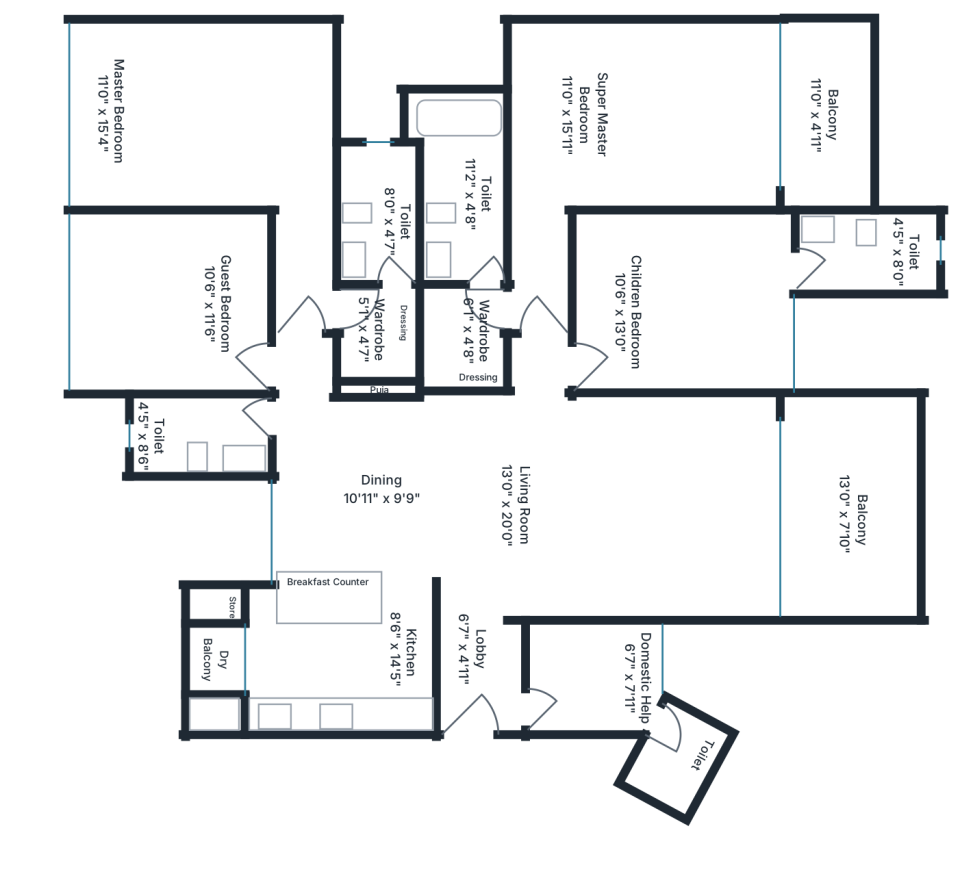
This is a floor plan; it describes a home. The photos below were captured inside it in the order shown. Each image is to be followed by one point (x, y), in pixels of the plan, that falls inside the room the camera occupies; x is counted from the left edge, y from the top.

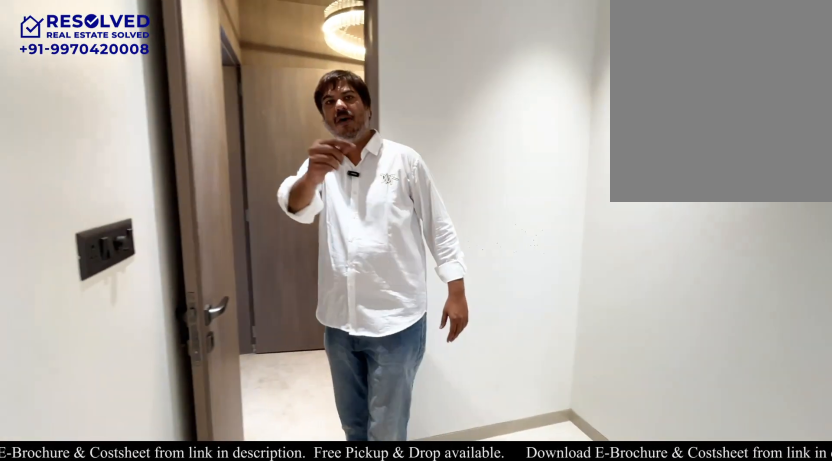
(595, 677)
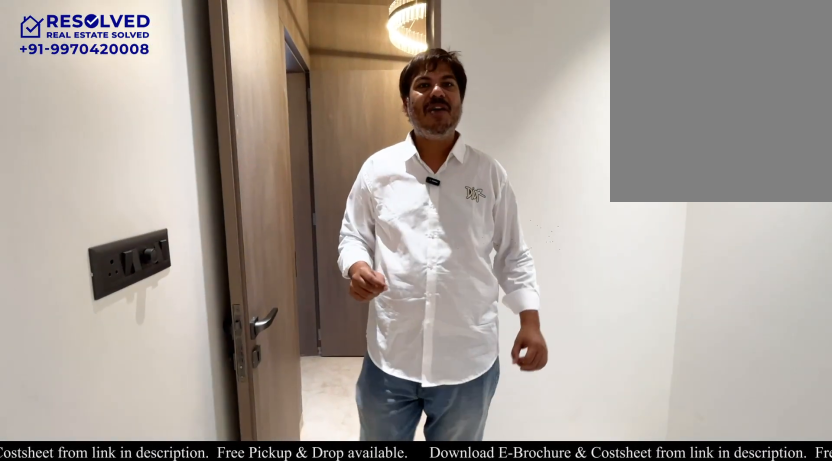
(595, 677)
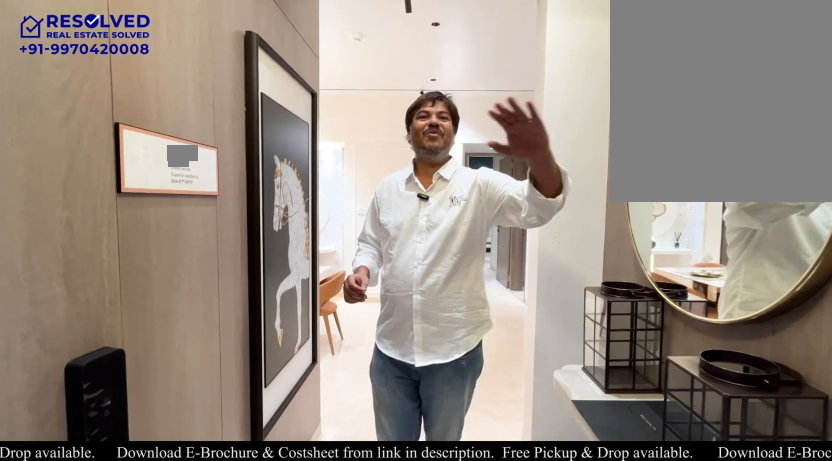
(483, 676)
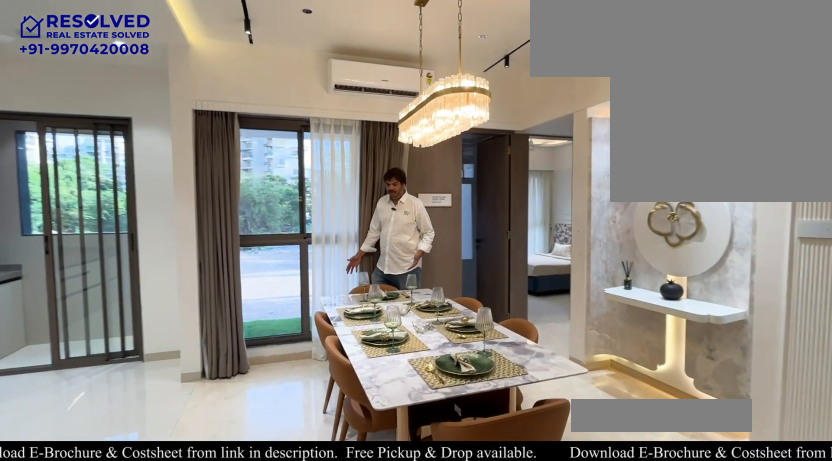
(416, 487)
